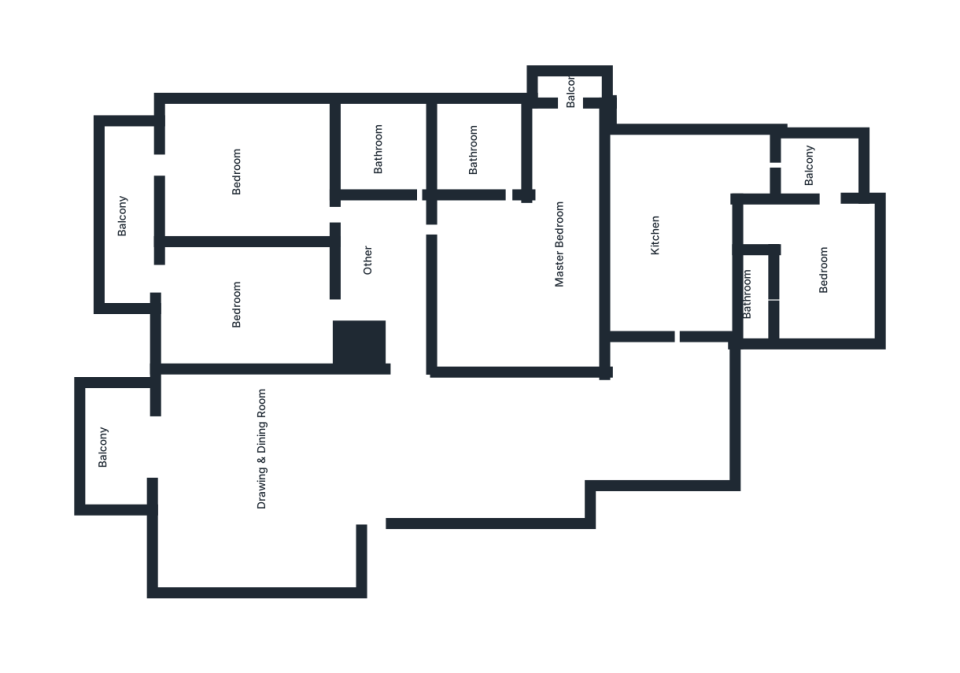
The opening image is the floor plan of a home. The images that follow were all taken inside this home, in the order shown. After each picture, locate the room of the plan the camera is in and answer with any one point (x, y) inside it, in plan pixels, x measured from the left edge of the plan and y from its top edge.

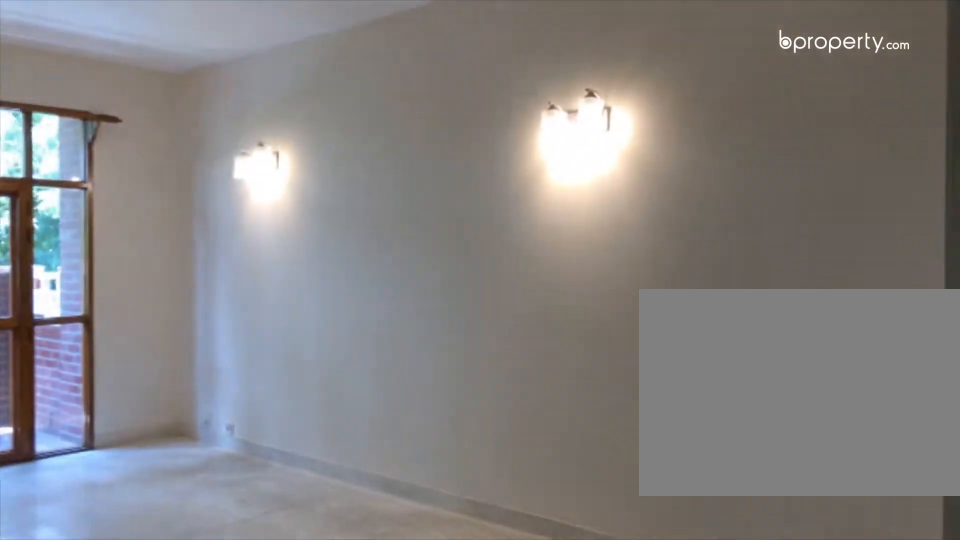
(418, 457)
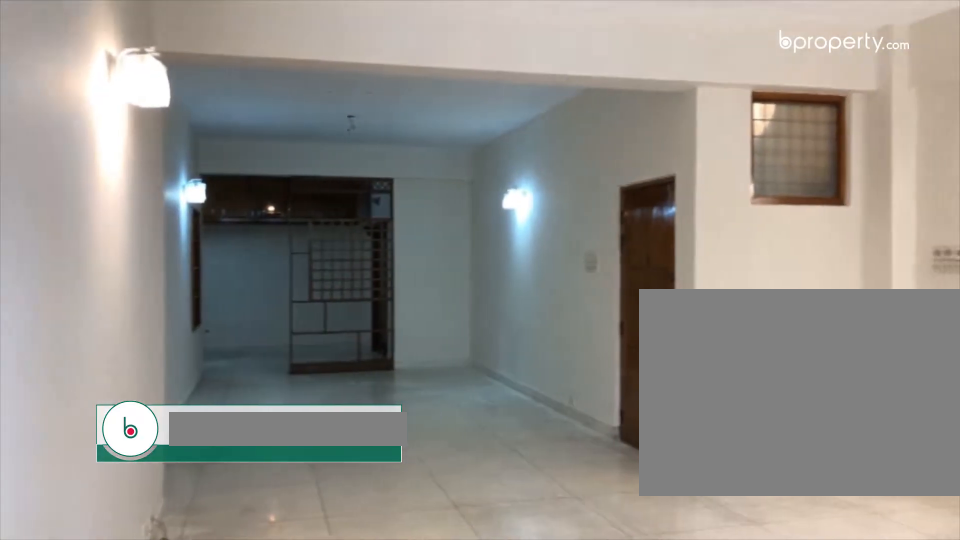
(418, 453)
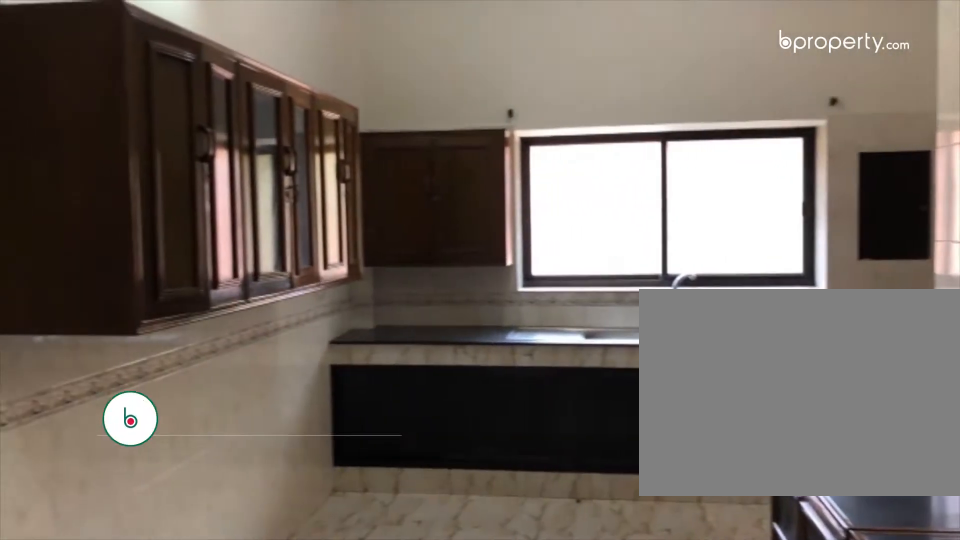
(664, 266)
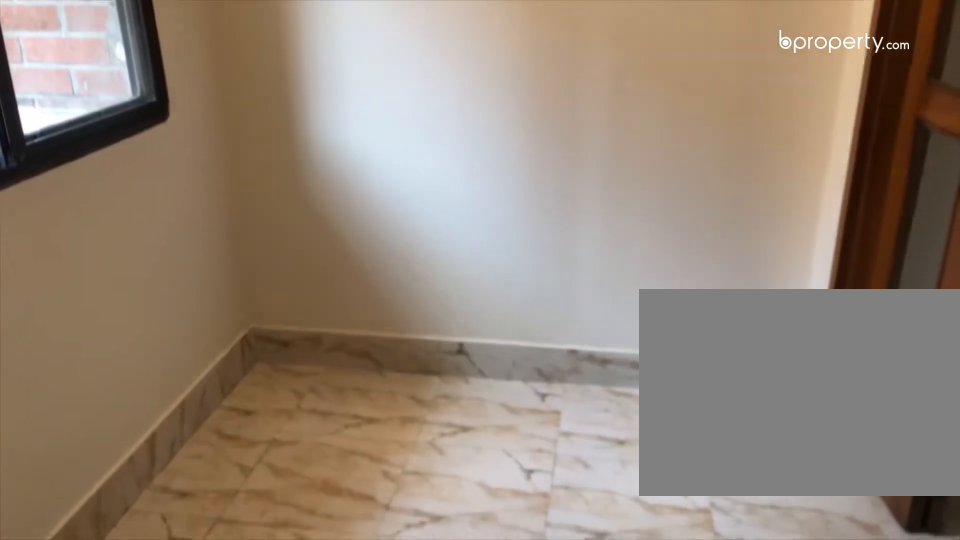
(826, 176)
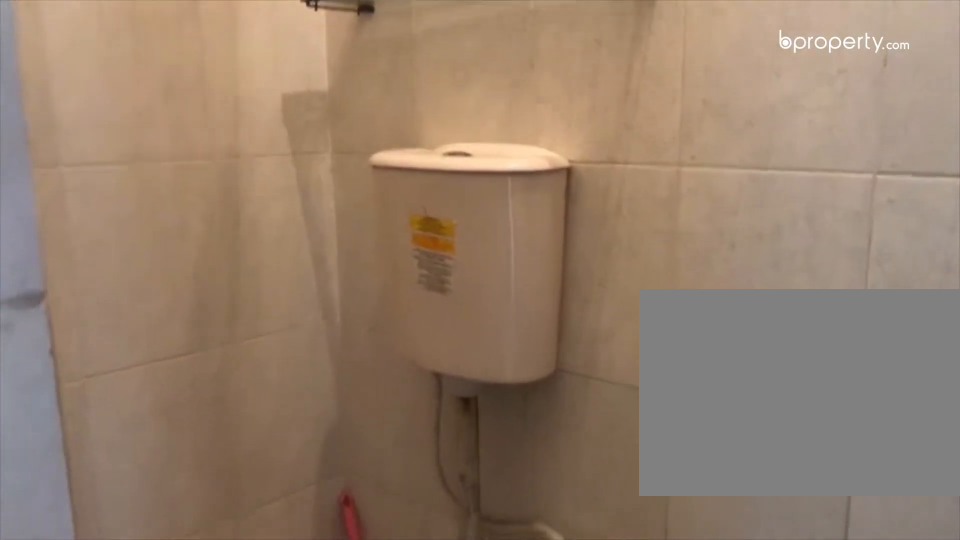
(754, 291)
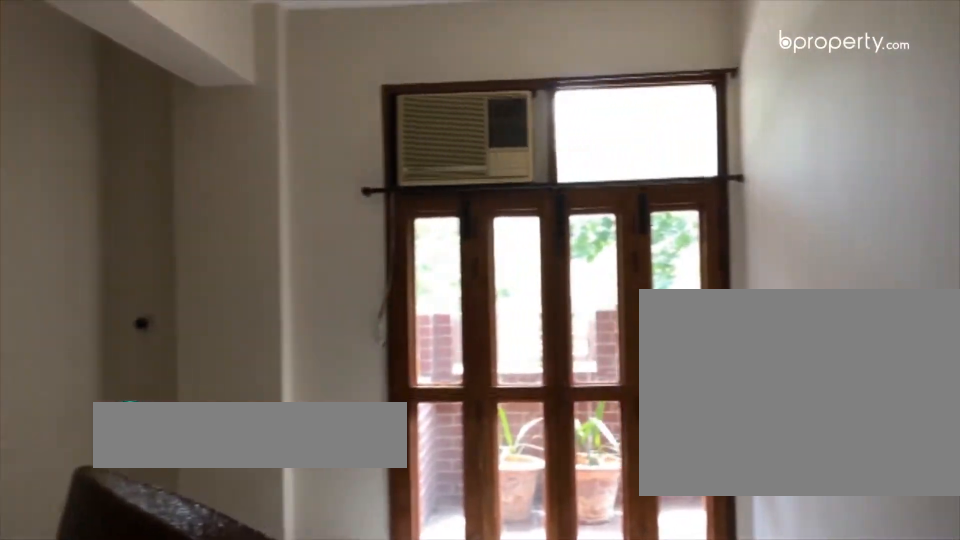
(260, 295)
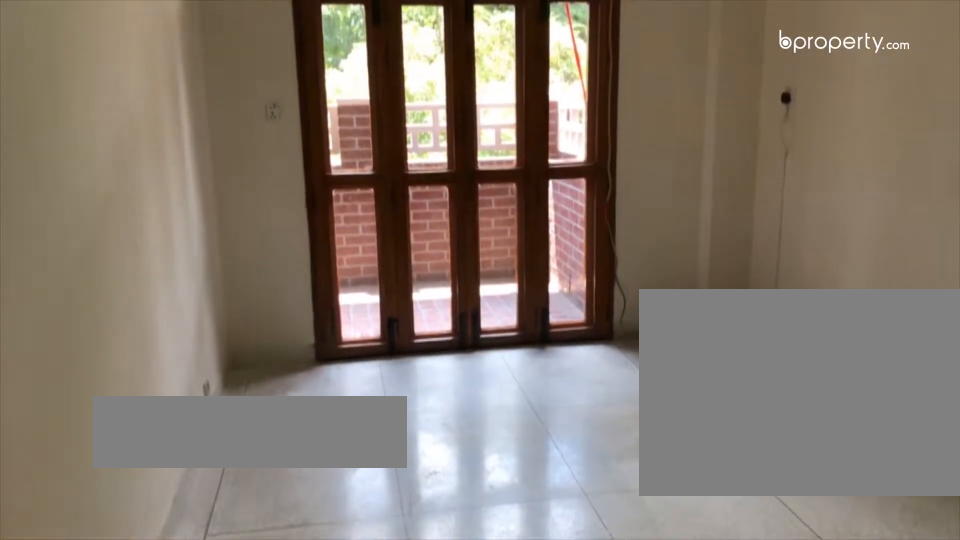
(237, 165)
